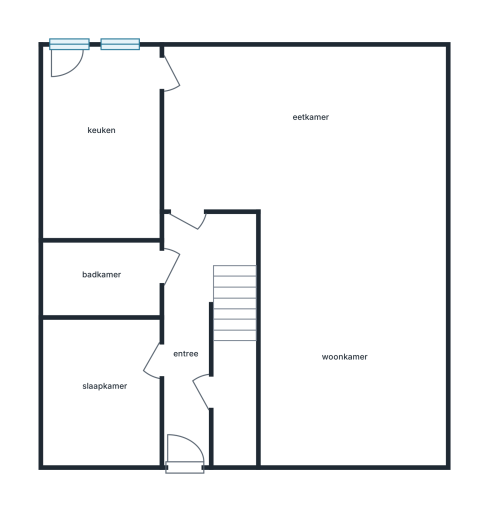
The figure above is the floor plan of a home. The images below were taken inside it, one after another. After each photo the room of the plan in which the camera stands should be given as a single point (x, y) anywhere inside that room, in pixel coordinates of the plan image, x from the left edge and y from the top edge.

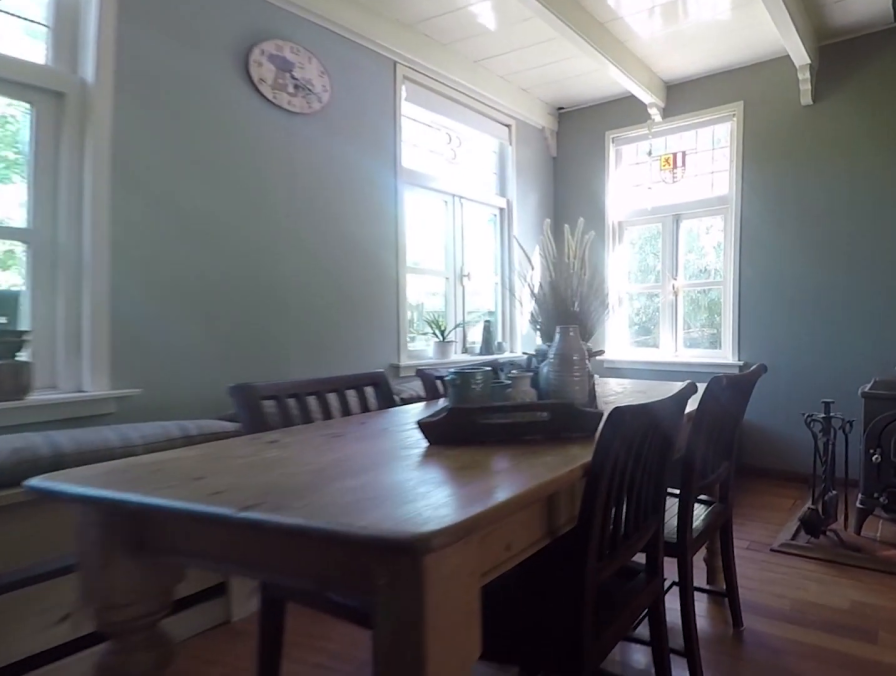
(437, 96)
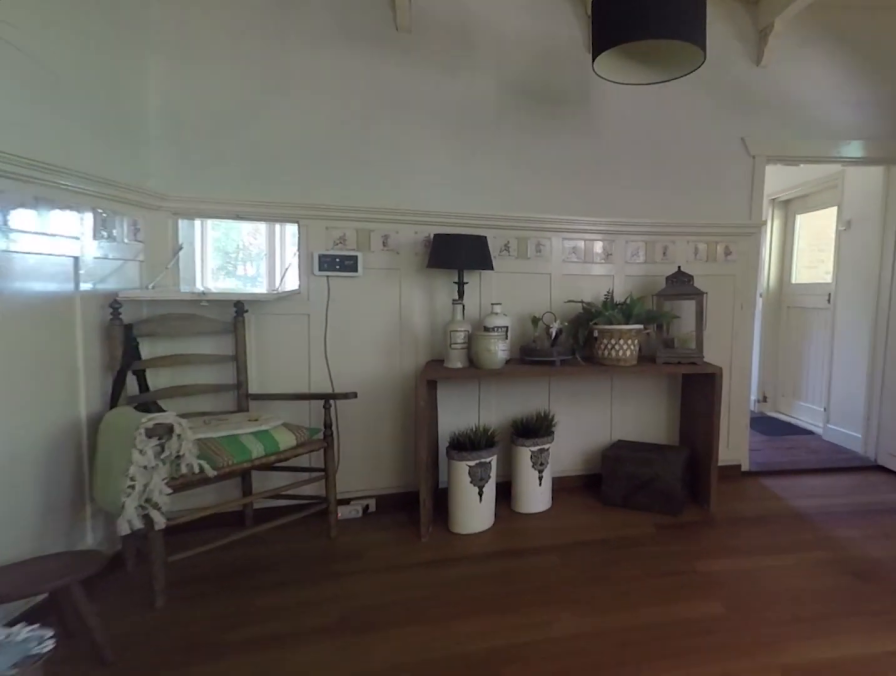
(437, 95)
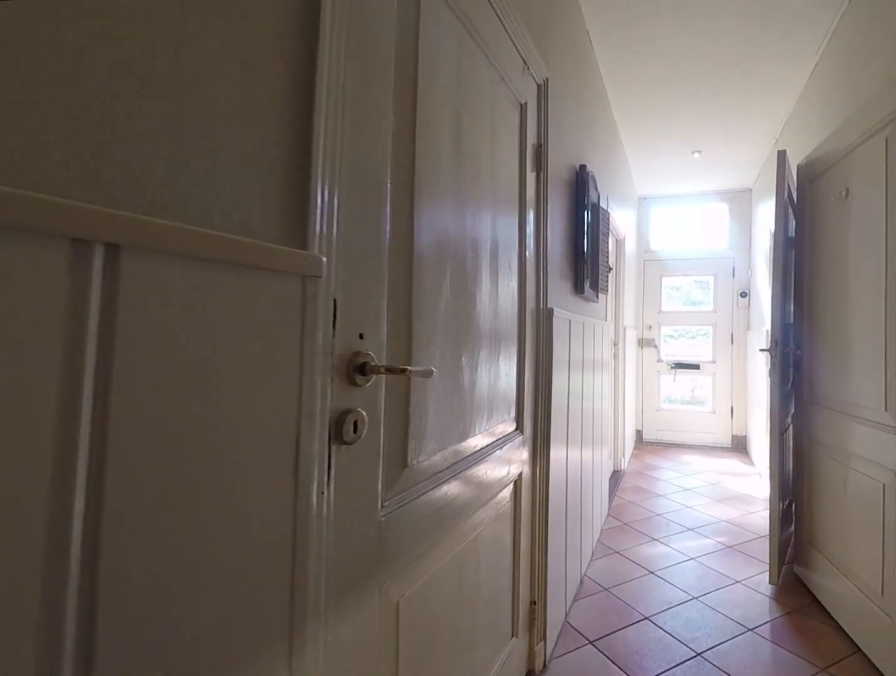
(194, 321)
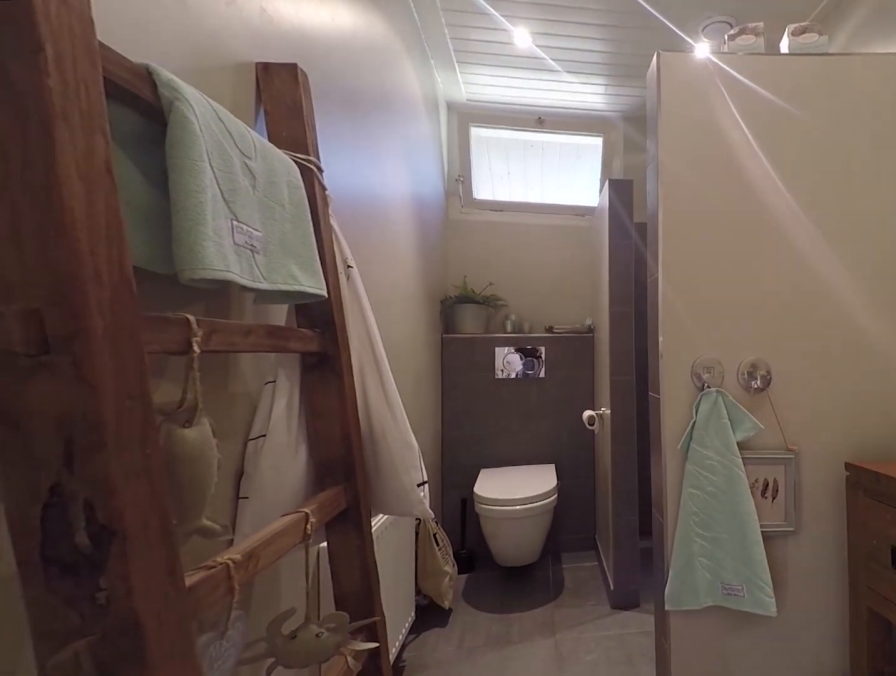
(102, 278)
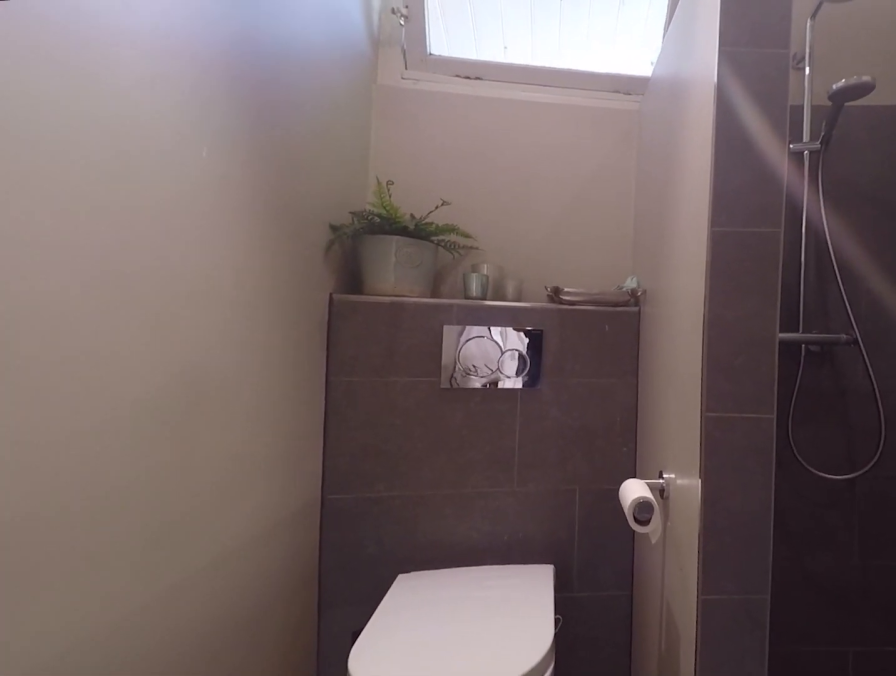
(102, 278)
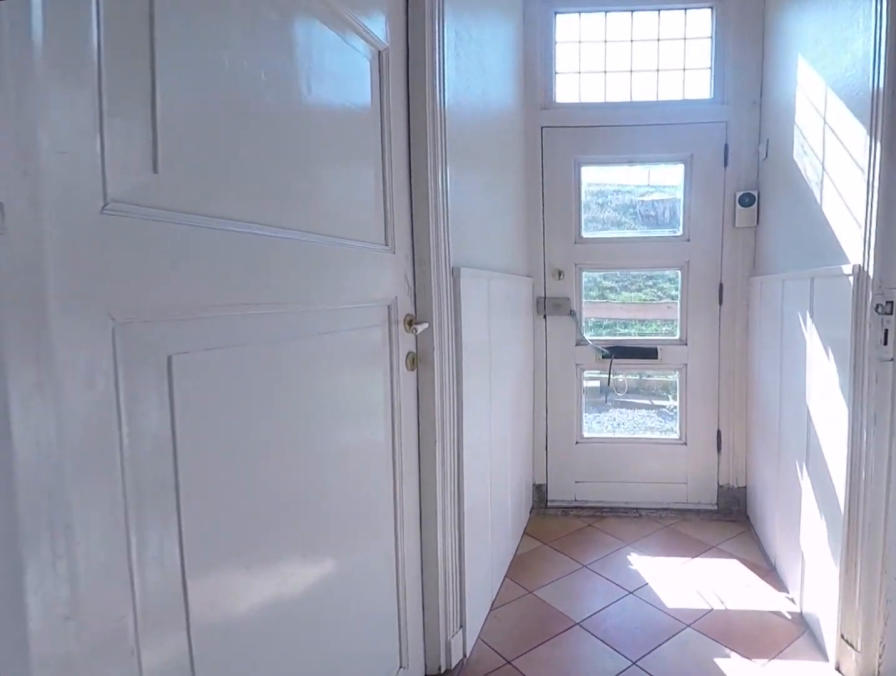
(194, 322)
